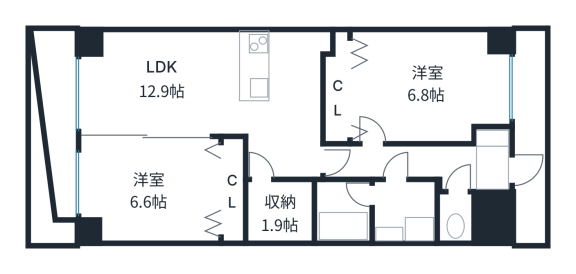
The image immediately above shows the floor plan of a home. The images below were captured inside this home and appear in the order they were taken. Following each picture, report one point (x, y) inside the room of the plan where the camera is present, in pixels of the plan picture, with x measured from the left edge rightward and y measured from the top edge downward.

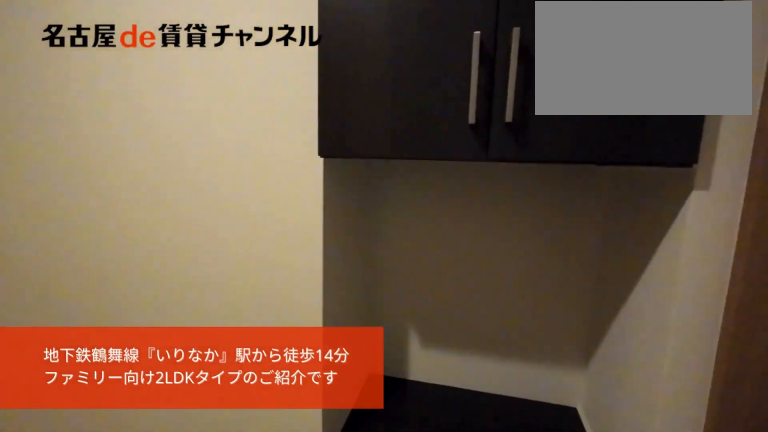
(492, 160)
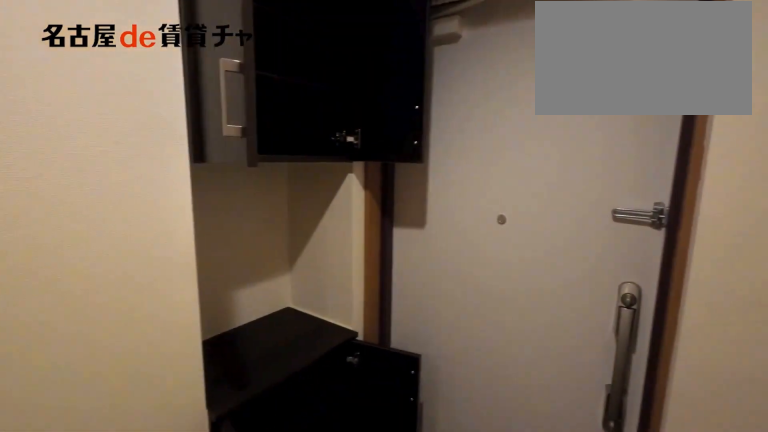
(492, 160)
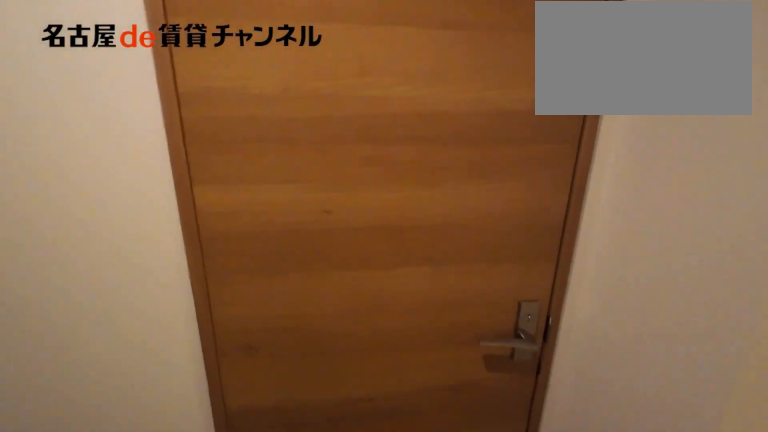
(404, 163)
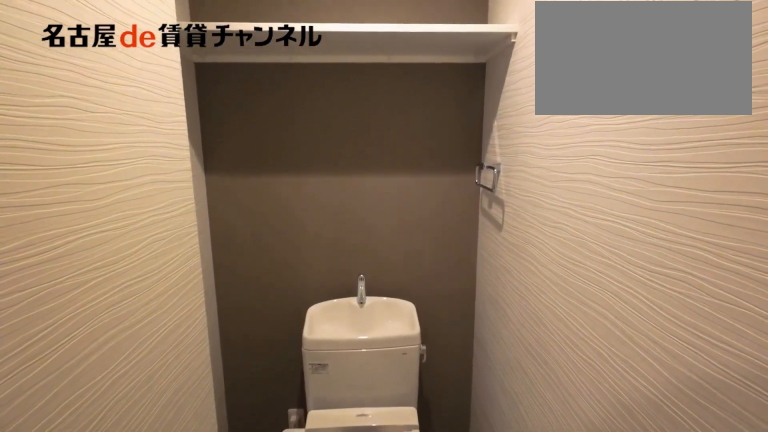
(455, 217)
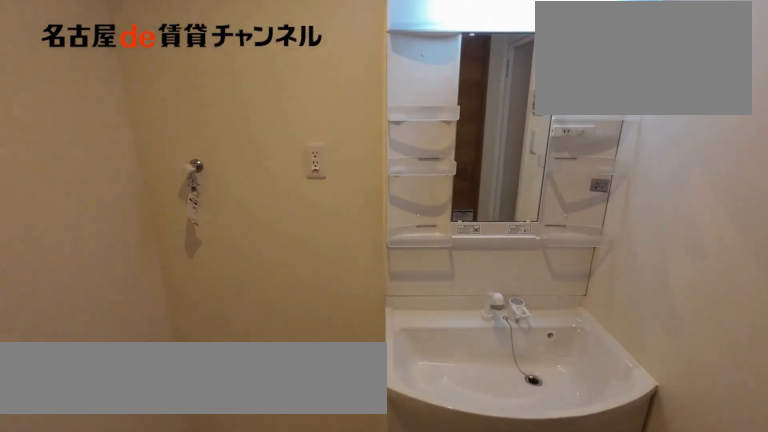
(405, 211)
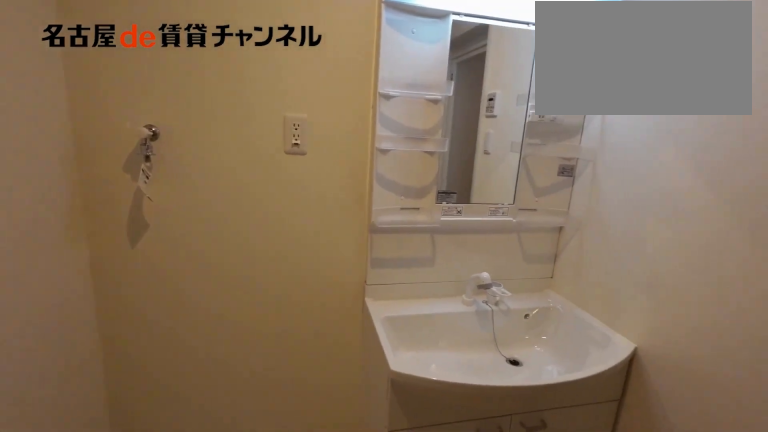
(405, 211)
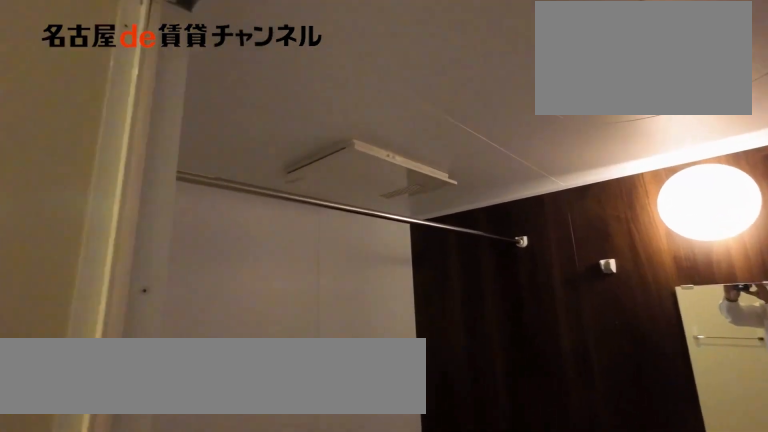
(342, 211)
